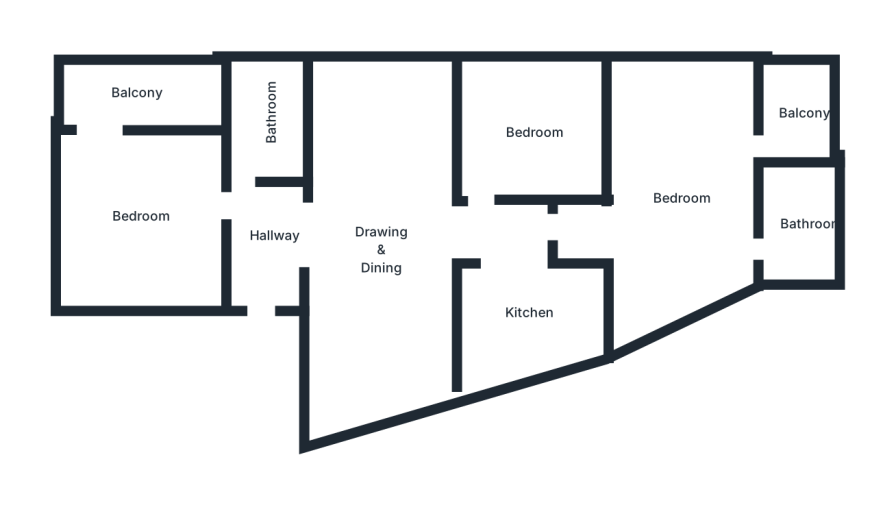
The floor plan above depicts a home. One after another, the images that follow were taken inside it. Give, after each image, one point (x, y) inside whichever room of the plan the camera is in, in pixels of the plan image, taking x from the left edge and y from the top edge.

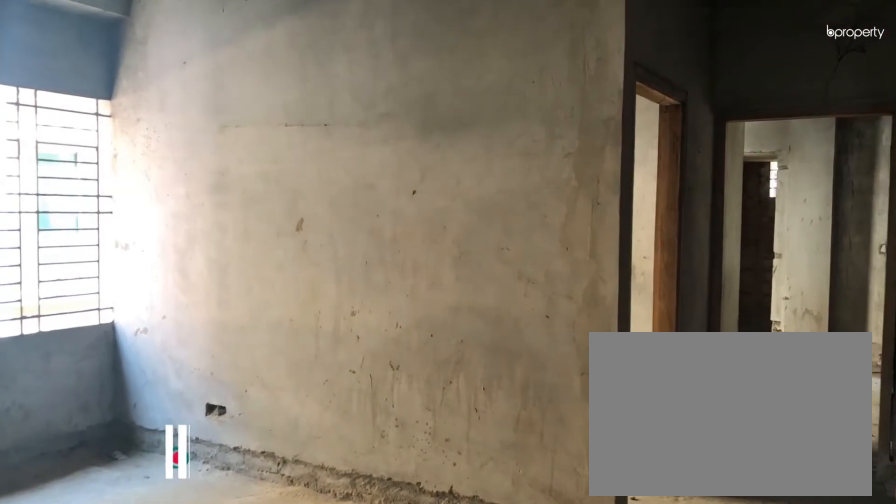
(381, 249)
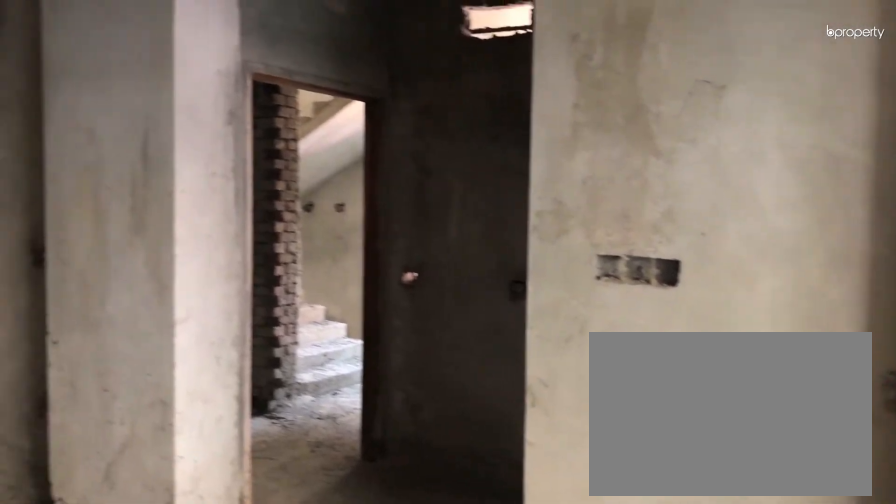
(381, 249)
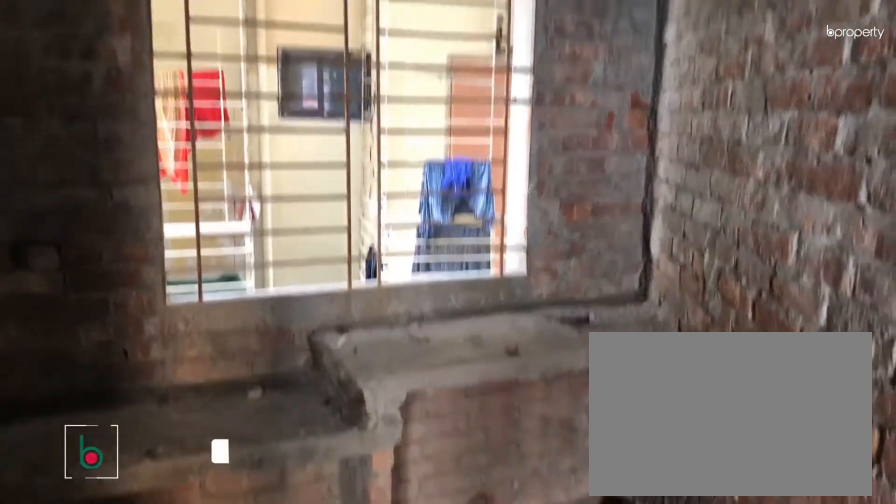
(538, 322)
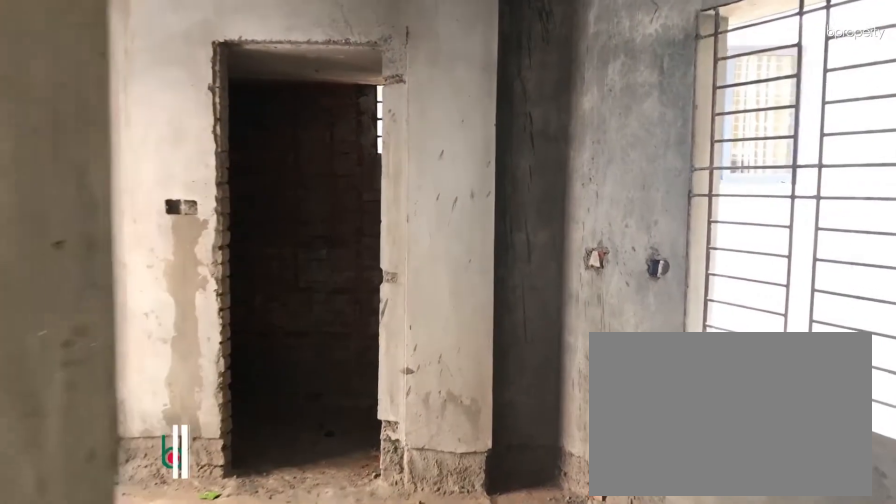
(681, 198)
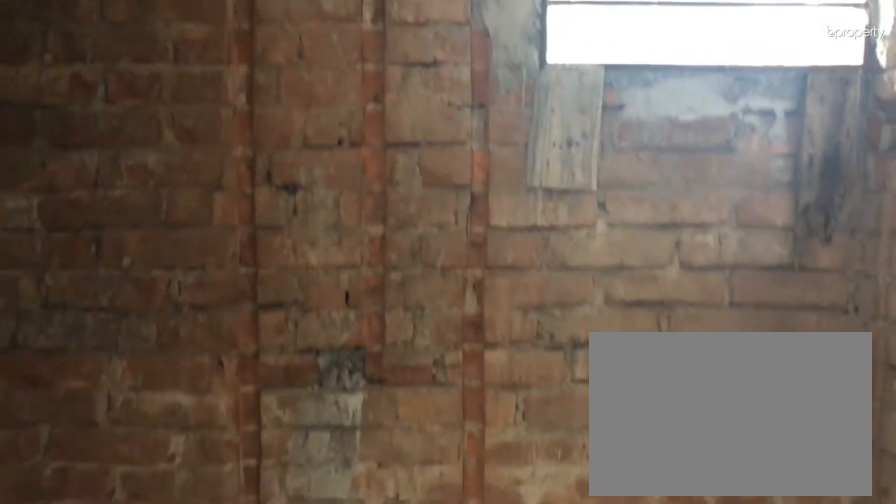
(801, 231)
